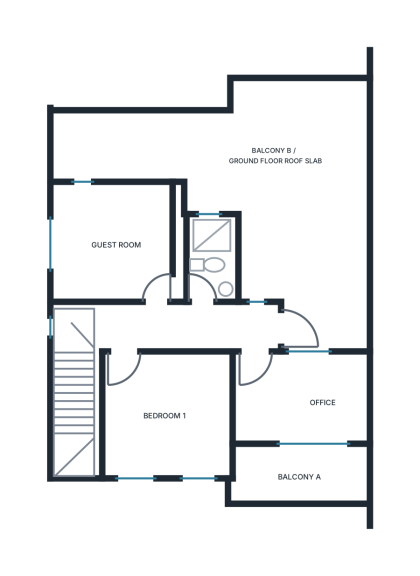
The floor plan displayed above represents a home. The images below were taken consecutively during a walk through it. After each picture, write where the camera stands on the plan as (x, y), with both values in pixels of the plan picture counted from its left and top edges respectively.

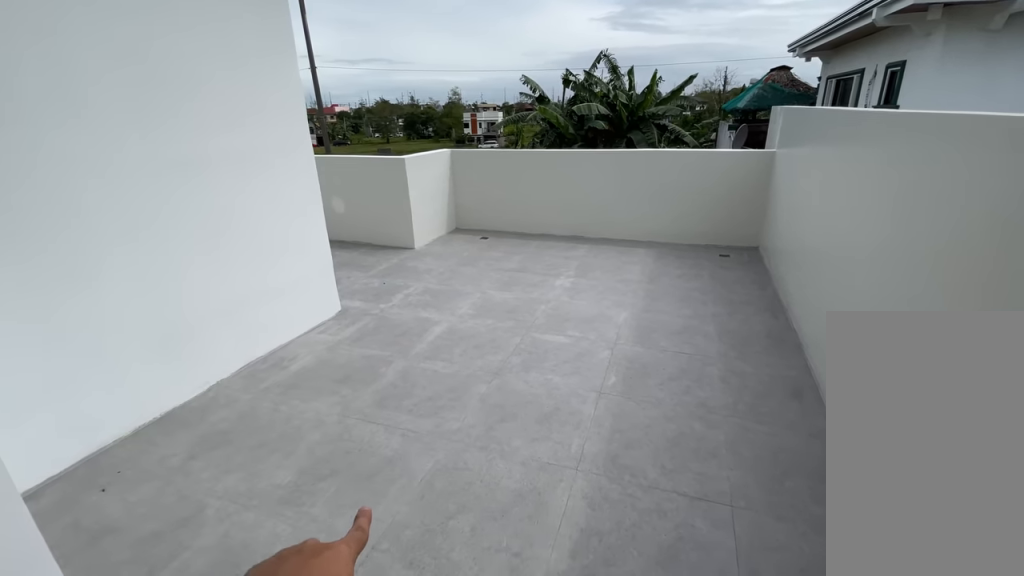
(335, 294)
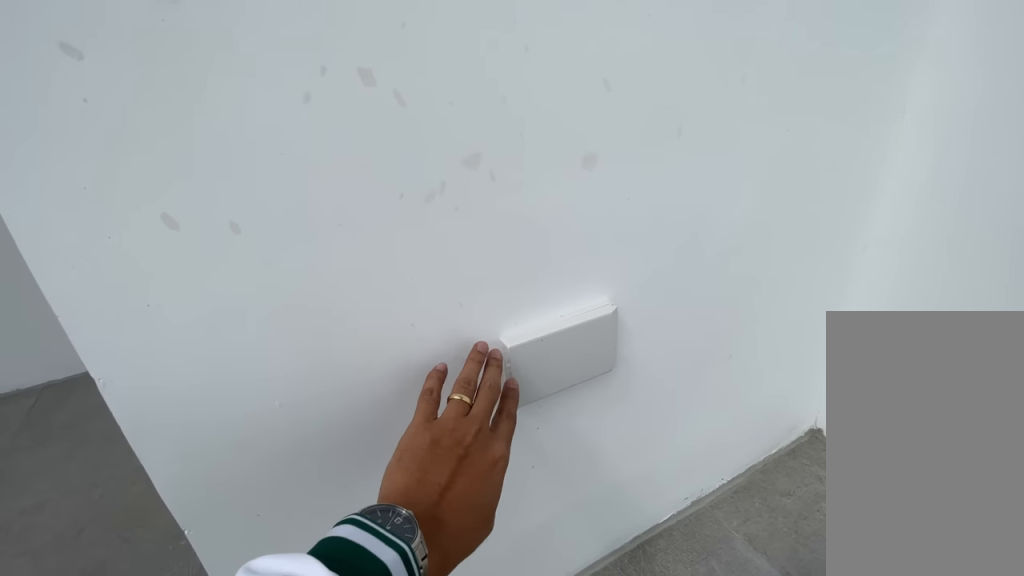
(278, 275)
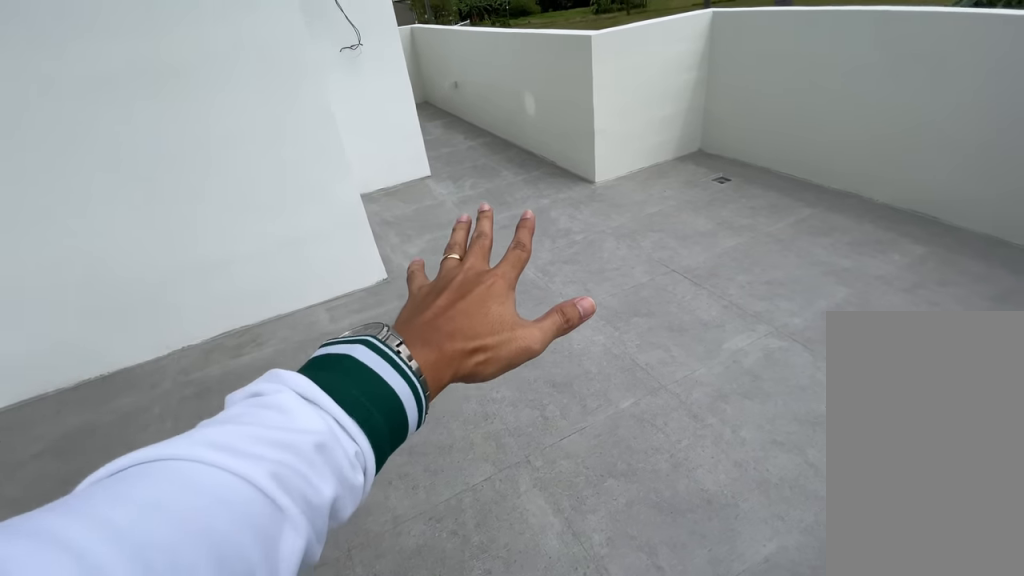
(297, 181)
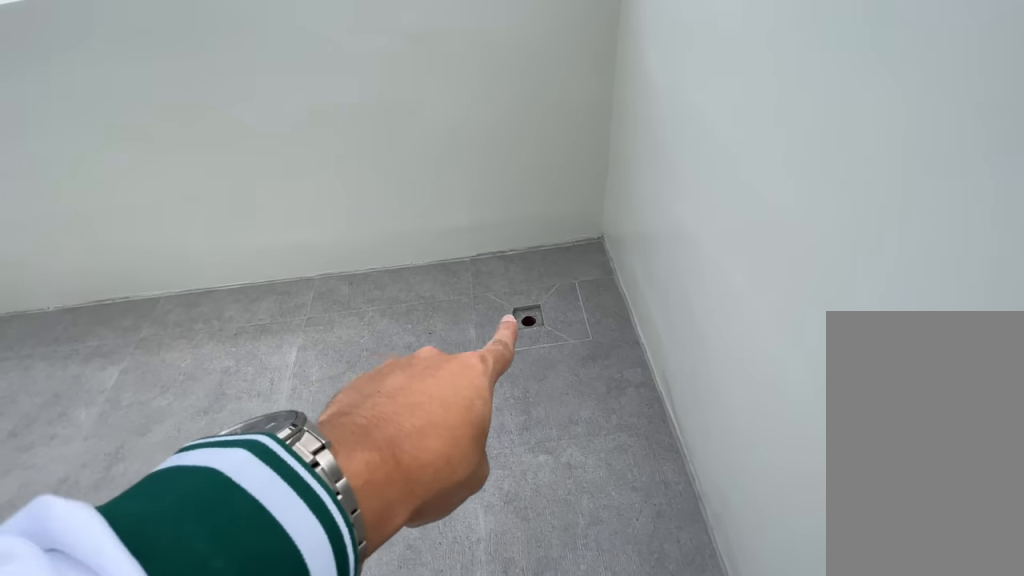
(296, 181)
